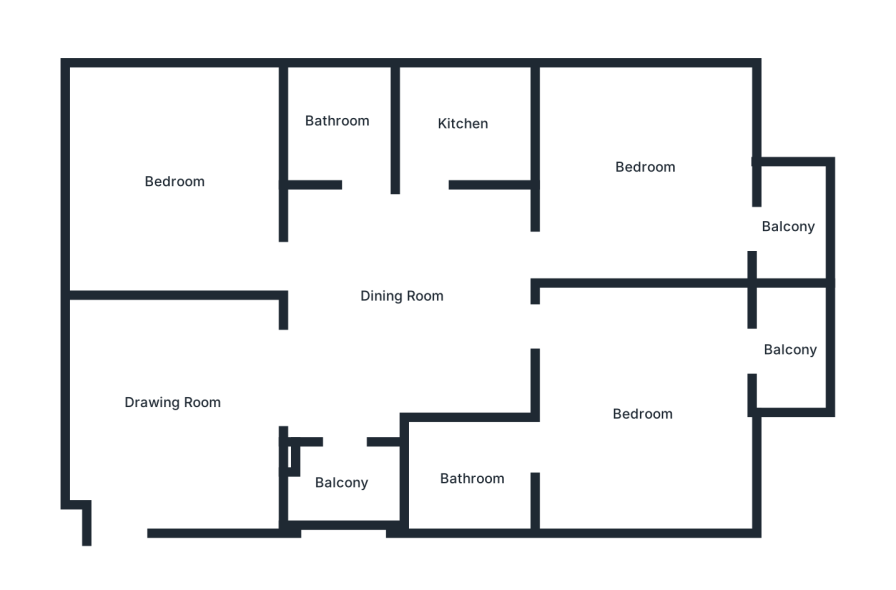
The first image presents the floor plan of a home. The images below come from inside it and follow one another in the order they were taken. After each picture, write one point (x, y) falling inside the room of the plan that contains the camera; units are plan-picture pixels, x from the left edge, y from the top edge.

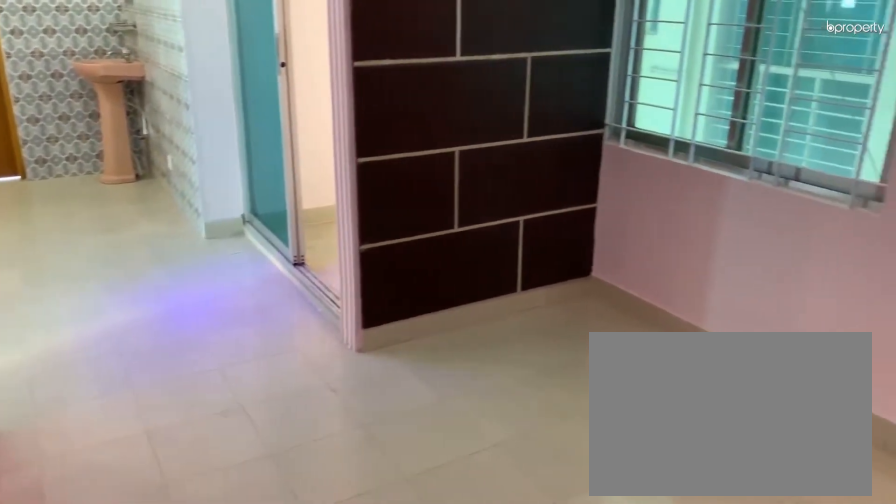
(171, 404)
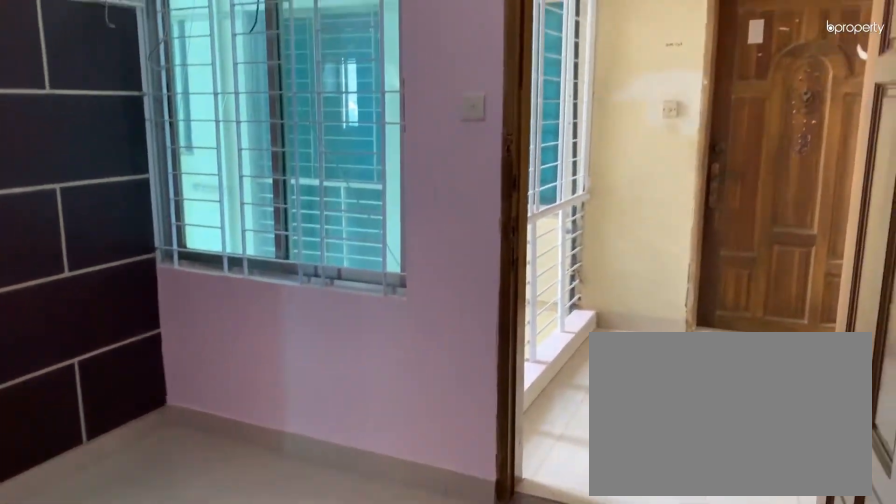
(171, 404)
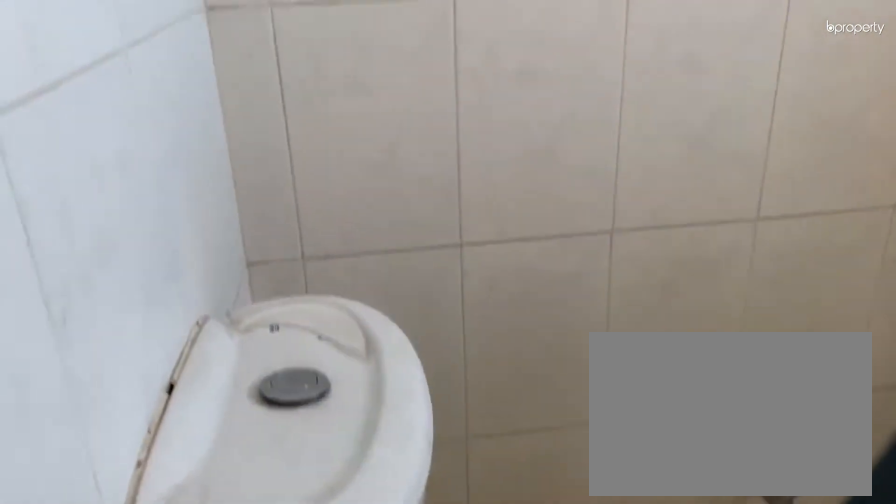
(335, 123)
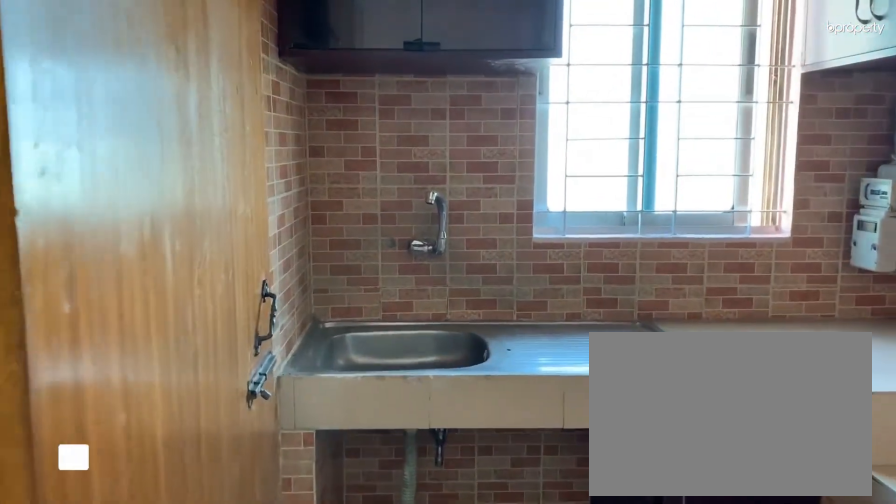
(459, 123)
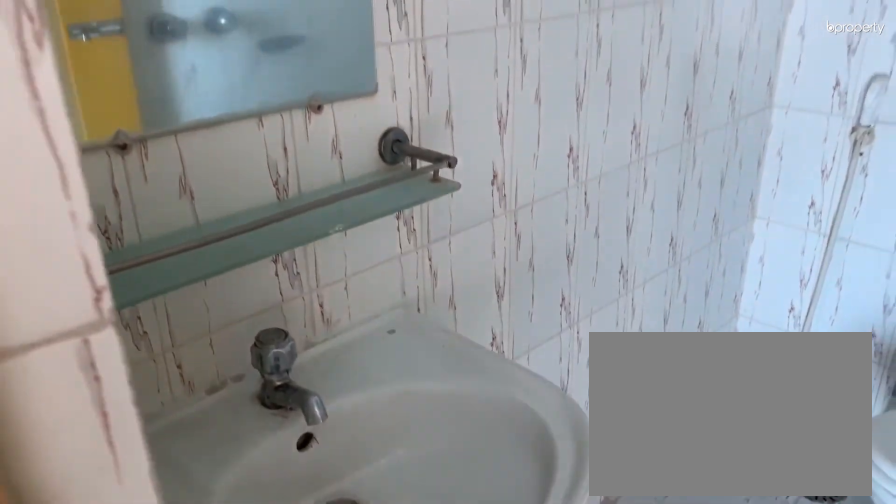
(467, 482)
